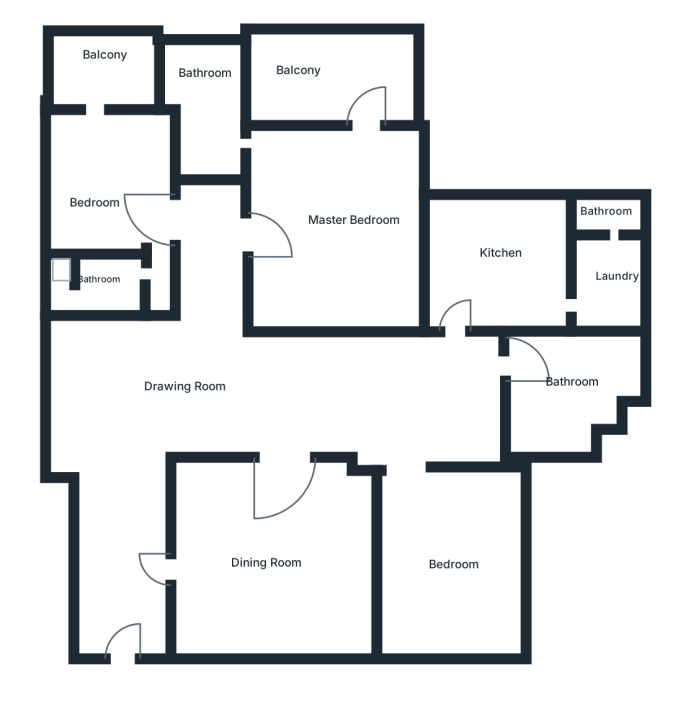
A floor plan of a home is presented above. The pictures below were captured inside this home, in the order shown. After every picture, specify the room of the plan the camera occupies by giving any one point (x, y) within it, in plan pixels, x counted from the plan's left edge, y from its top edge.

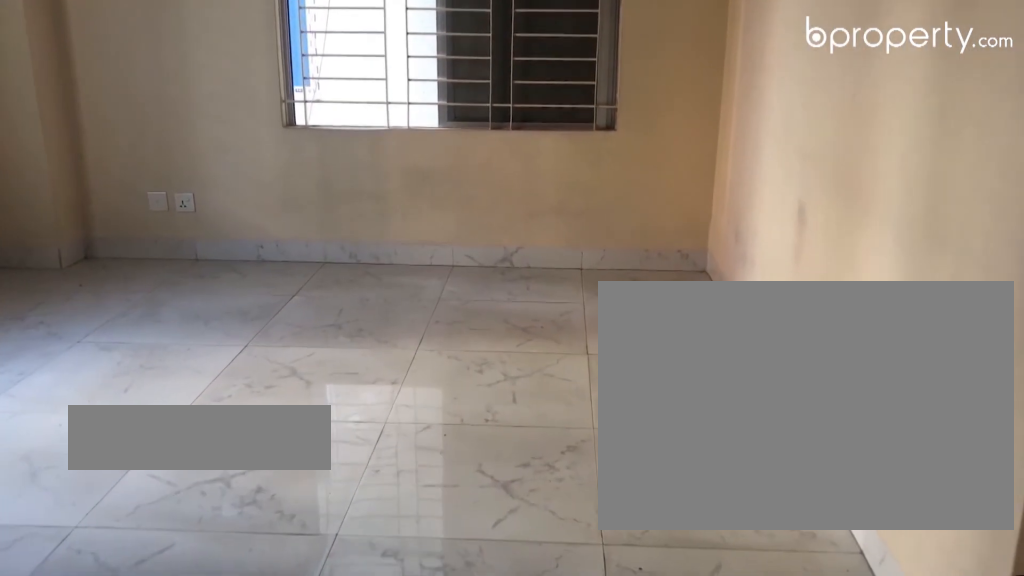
(438, 538)
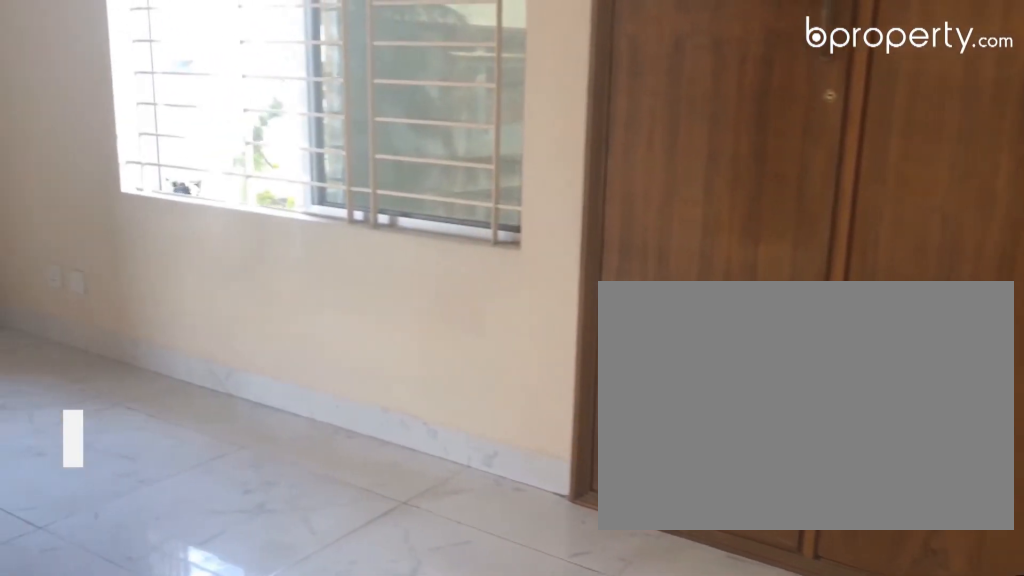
(336, 224)
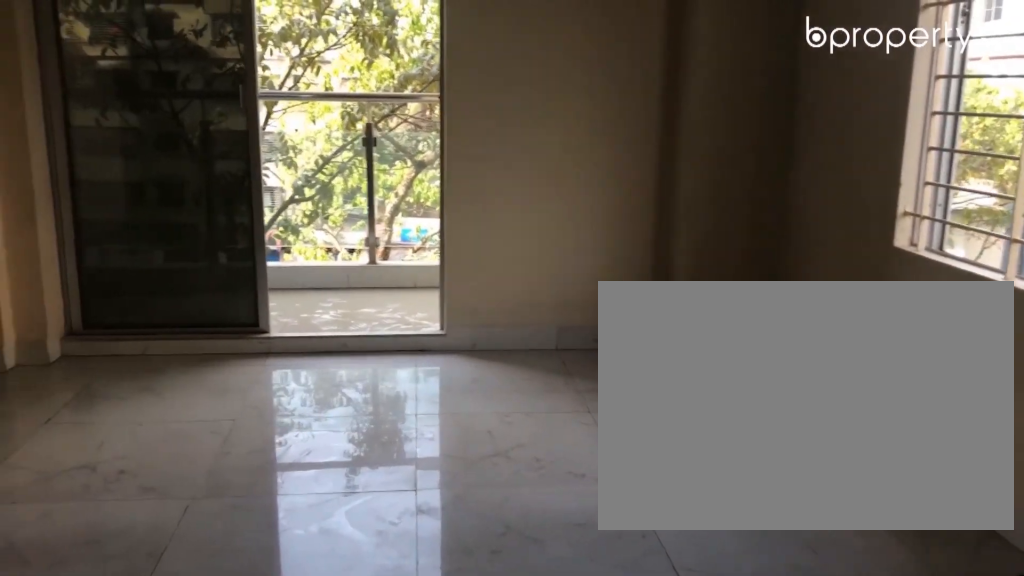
(336, 224)
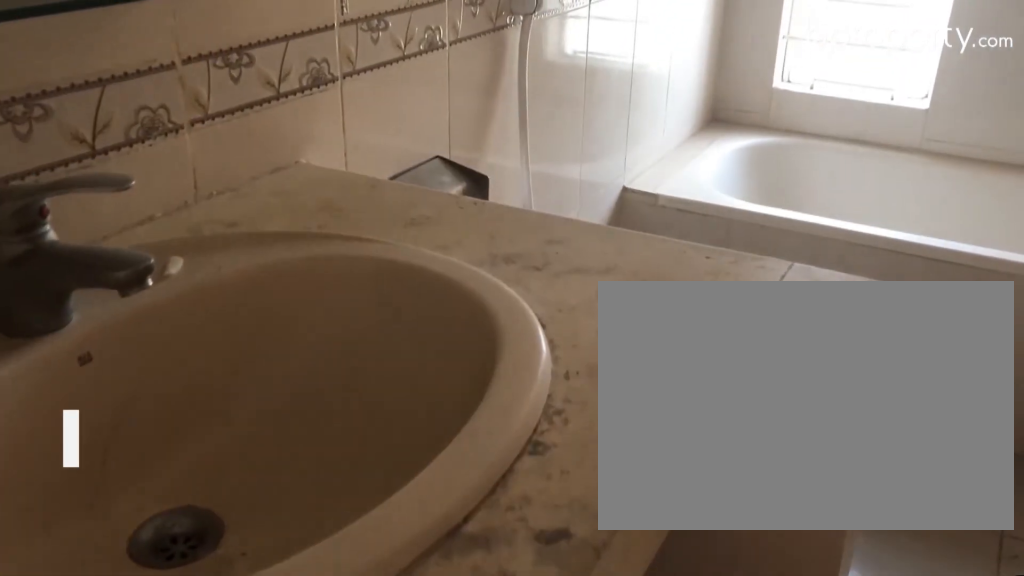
(197, 100)
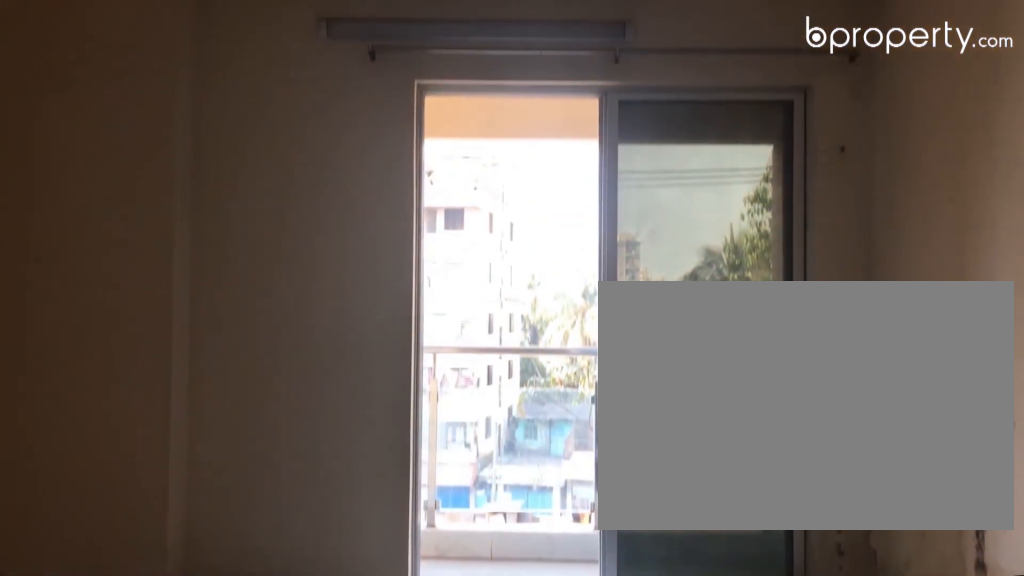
(94, 180)
